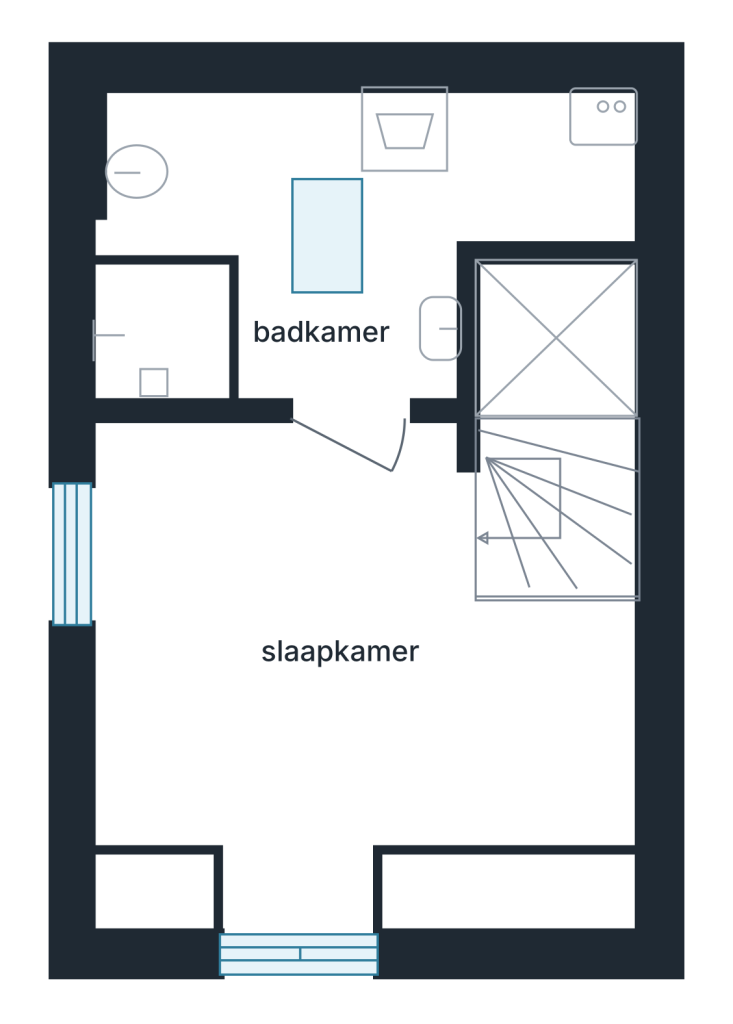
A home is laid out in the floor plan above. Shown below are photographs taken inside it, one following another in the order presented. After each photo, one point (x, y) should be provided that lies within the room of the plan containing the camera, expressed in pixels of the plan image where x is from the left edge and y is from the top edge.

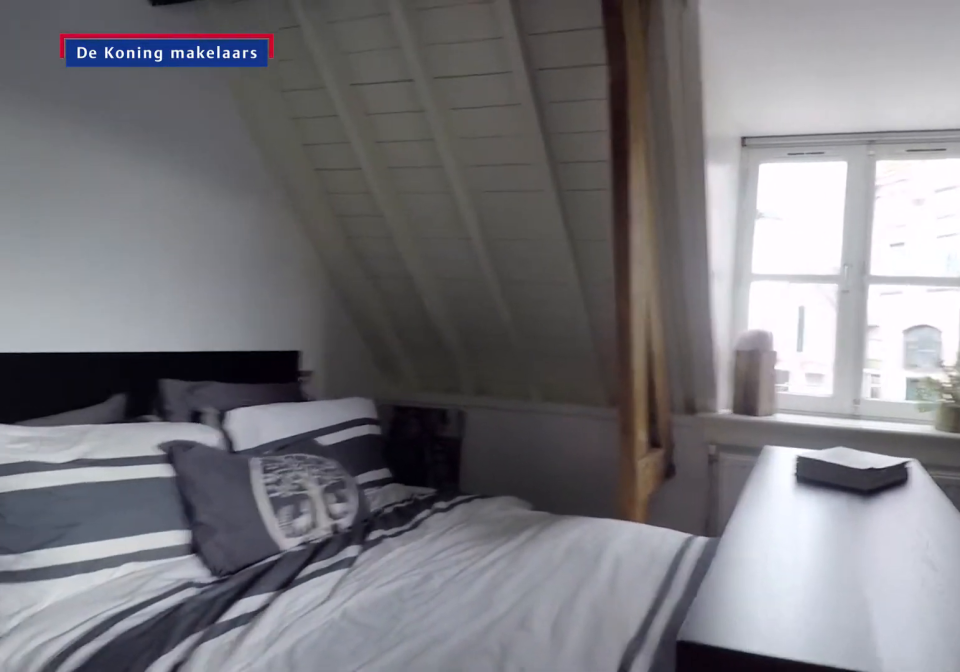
(309, 902)
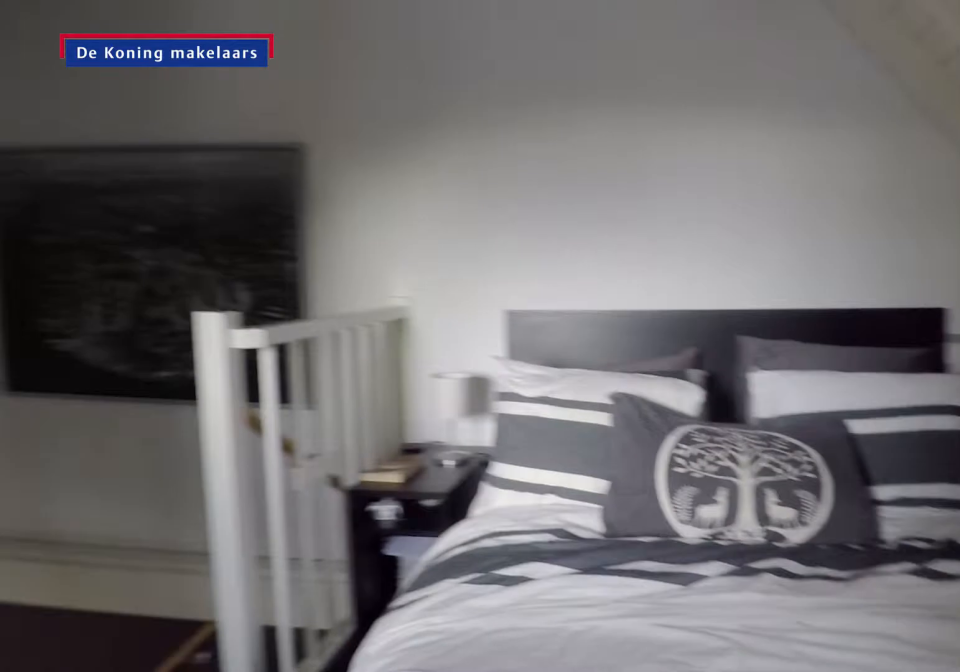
(309, 902)
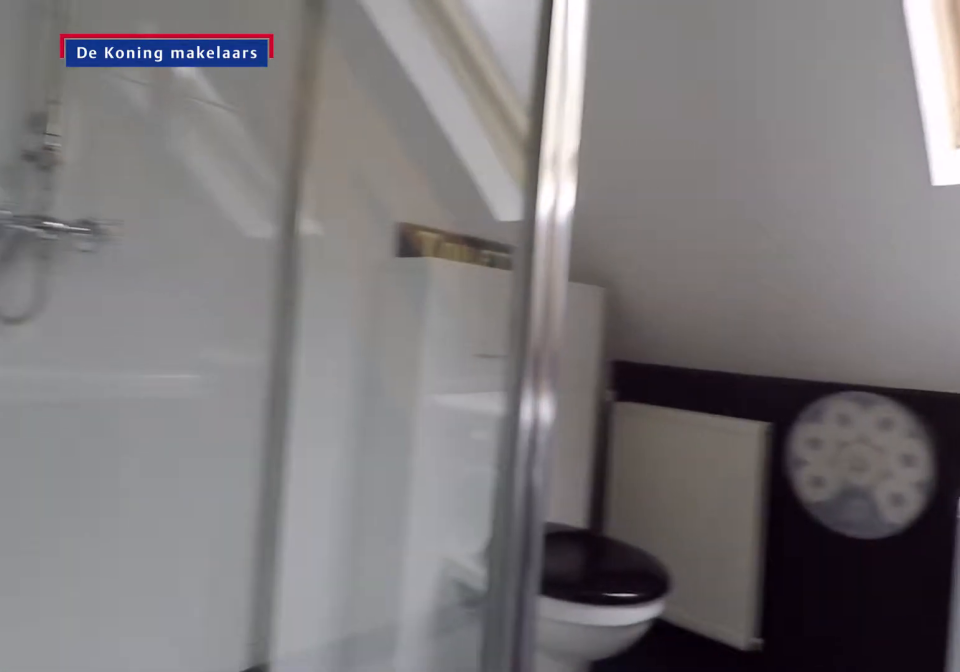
(329, 260)
